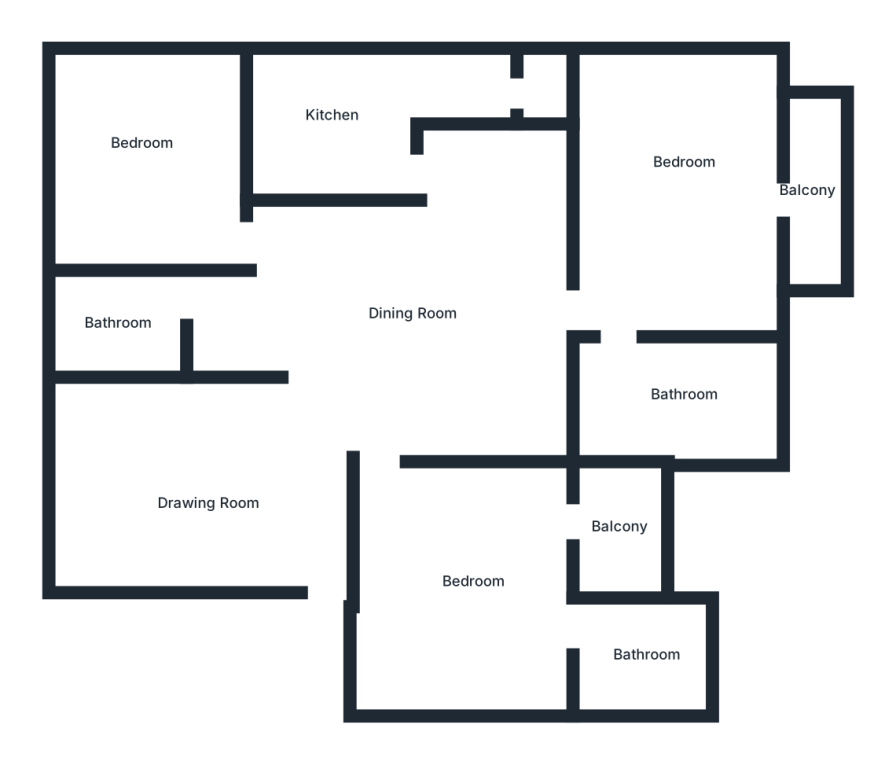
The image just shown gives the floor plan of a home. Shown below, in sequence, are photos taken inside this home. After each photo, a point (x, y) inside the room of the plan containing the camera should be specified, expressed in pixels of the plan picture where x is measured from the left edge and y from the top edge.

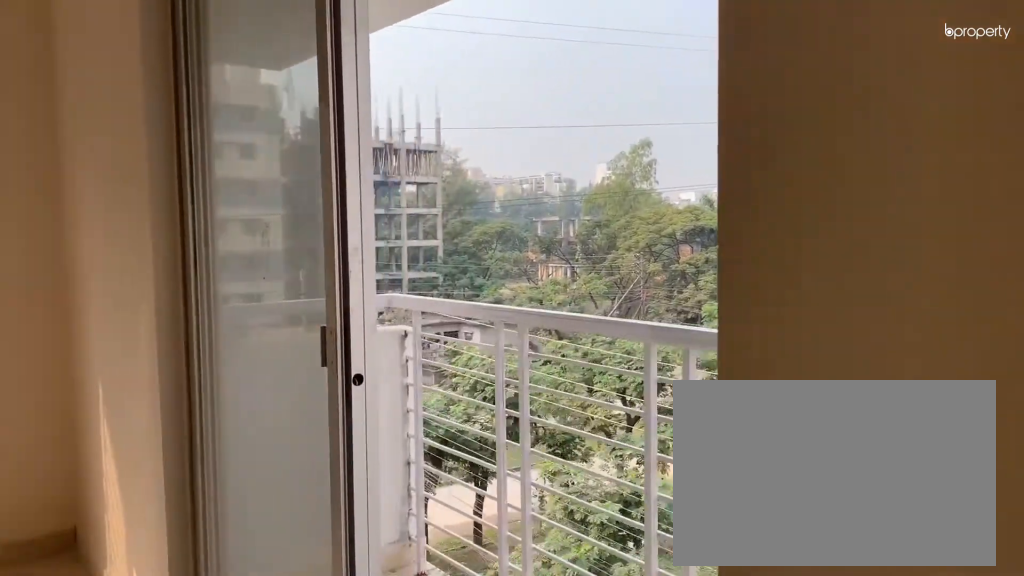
(662, 193)
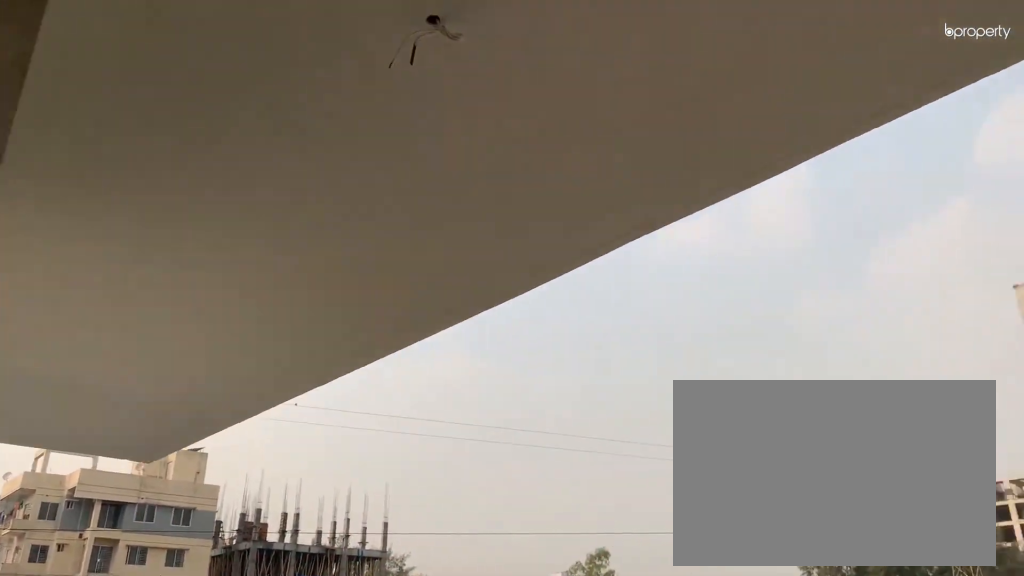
(806, 191)
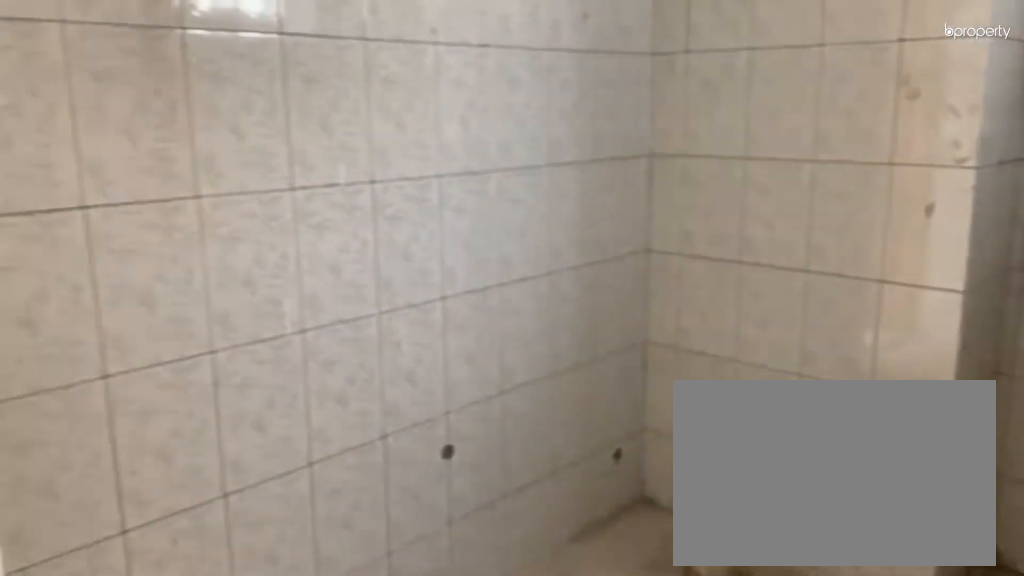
(678, 402)
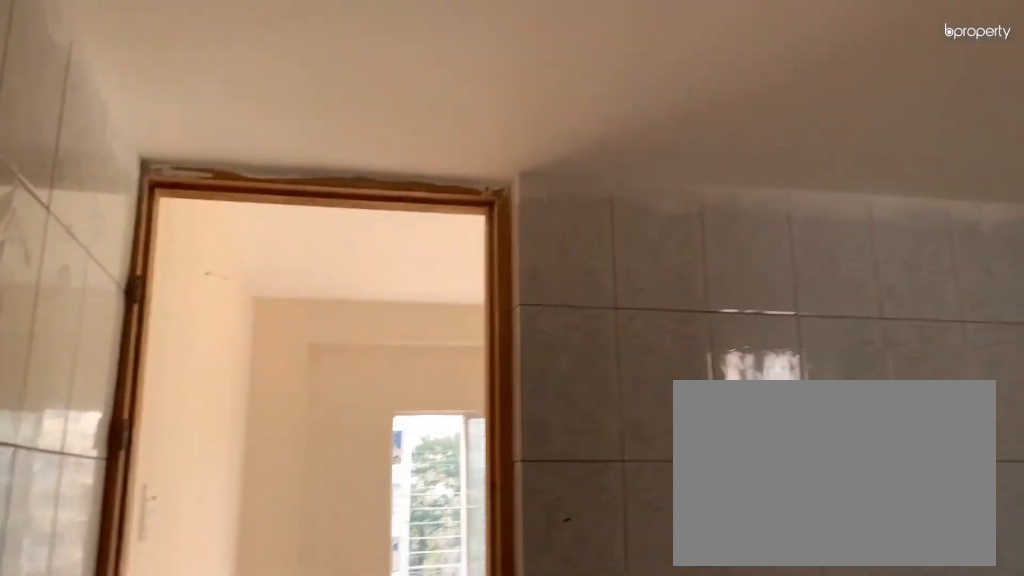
(678, 402)
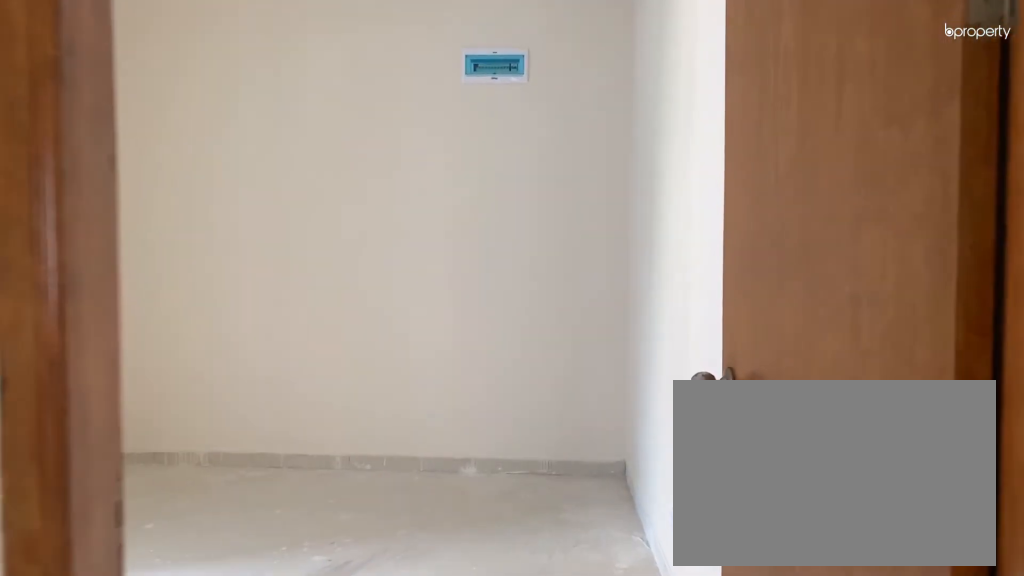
(413, 490)
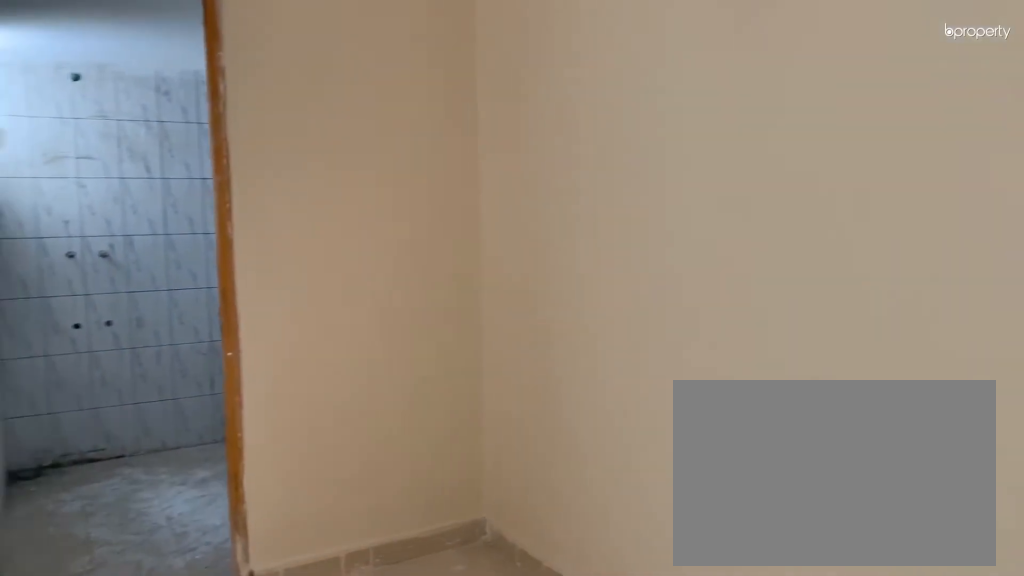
(503, 561)
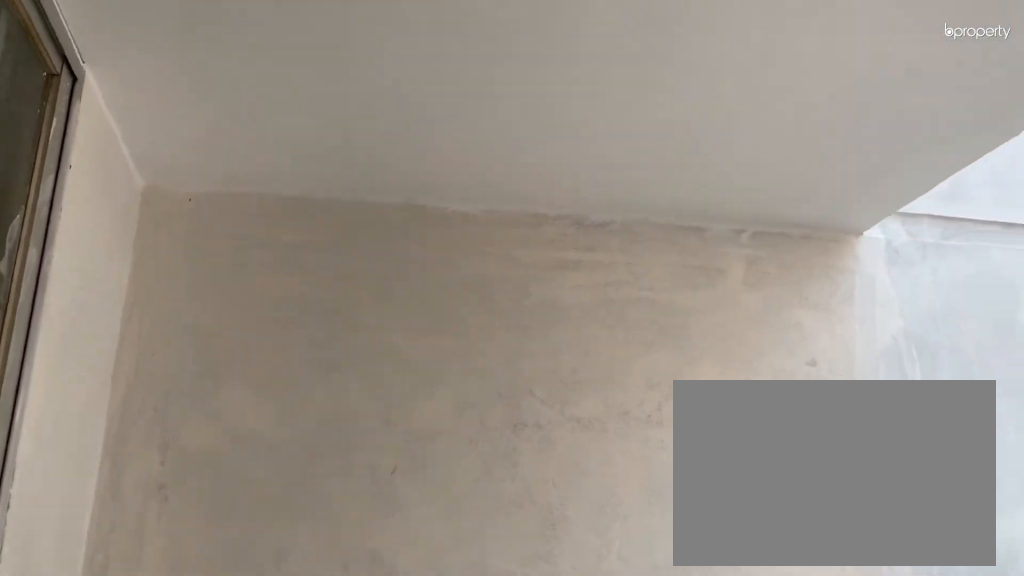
(626, 519)
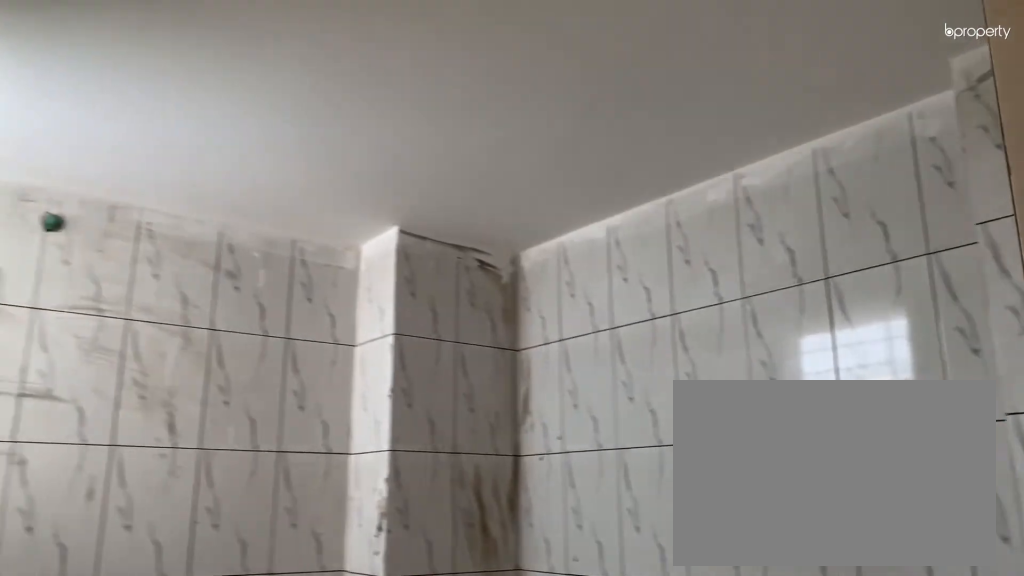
(647, 651)
